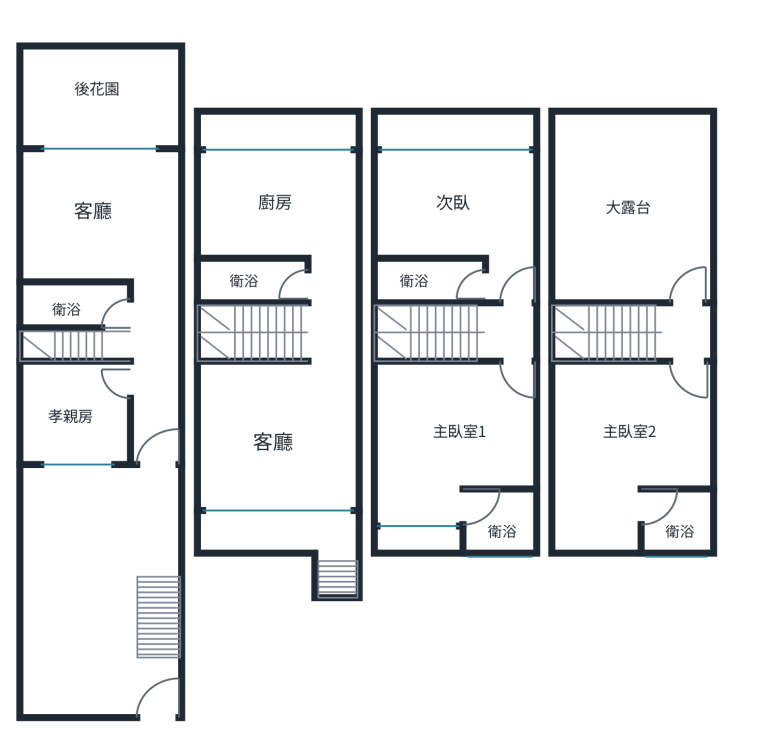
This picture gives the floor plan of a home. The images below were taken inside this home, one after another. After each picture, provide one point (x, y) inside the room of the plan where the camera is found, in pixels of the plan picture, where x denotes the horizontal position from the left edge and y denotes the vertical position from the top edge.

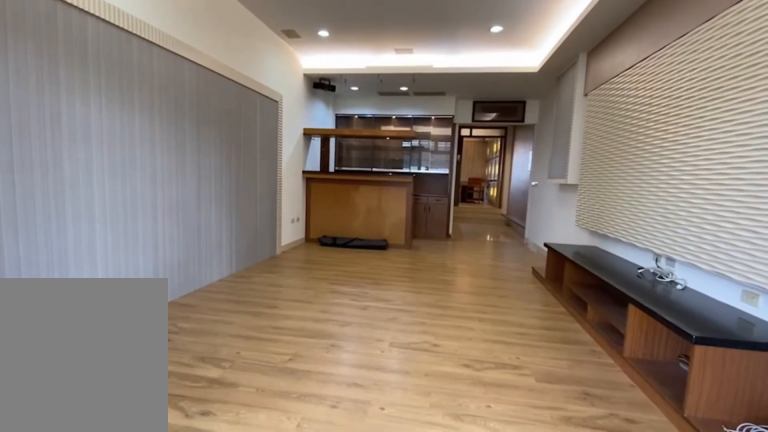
(309, 435)
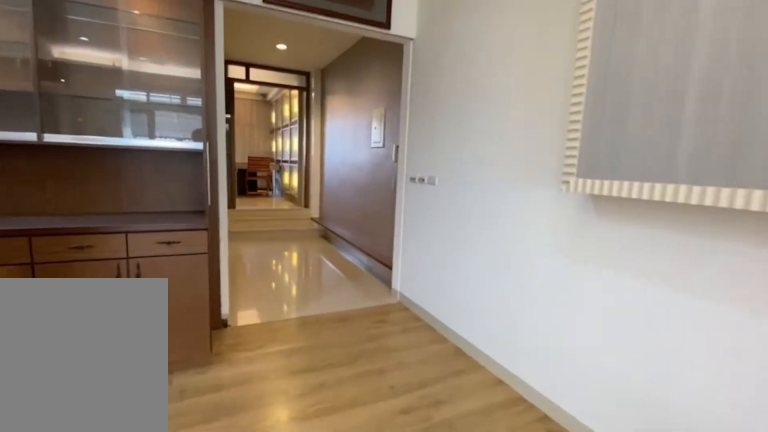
(310, 434)
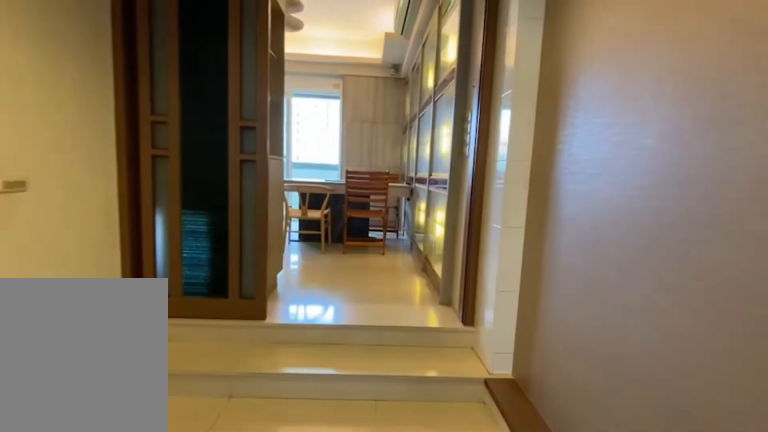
(332, 335)
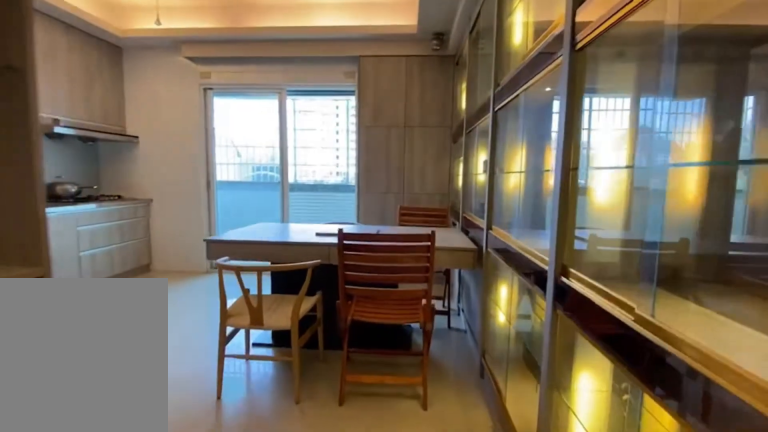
(275, 206)
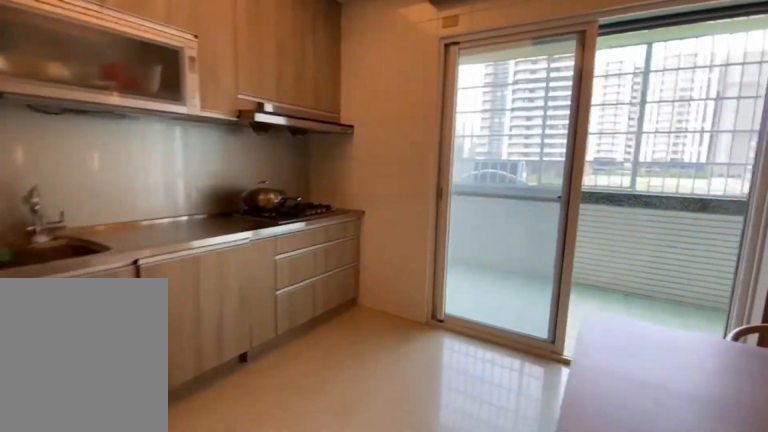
(274, 206)
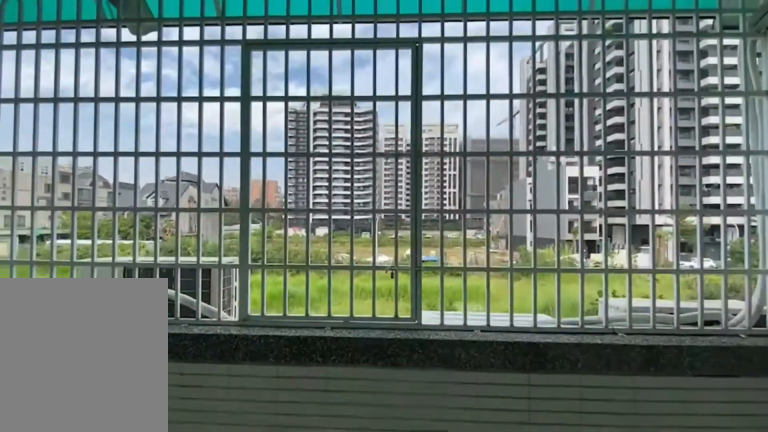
(281, 122)
